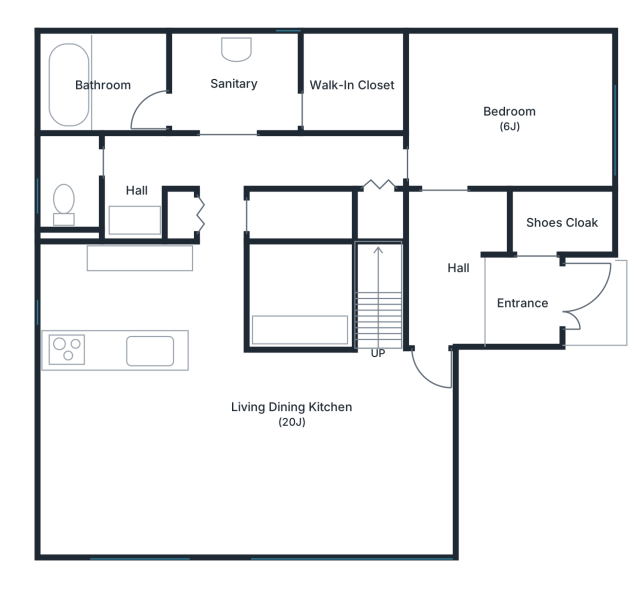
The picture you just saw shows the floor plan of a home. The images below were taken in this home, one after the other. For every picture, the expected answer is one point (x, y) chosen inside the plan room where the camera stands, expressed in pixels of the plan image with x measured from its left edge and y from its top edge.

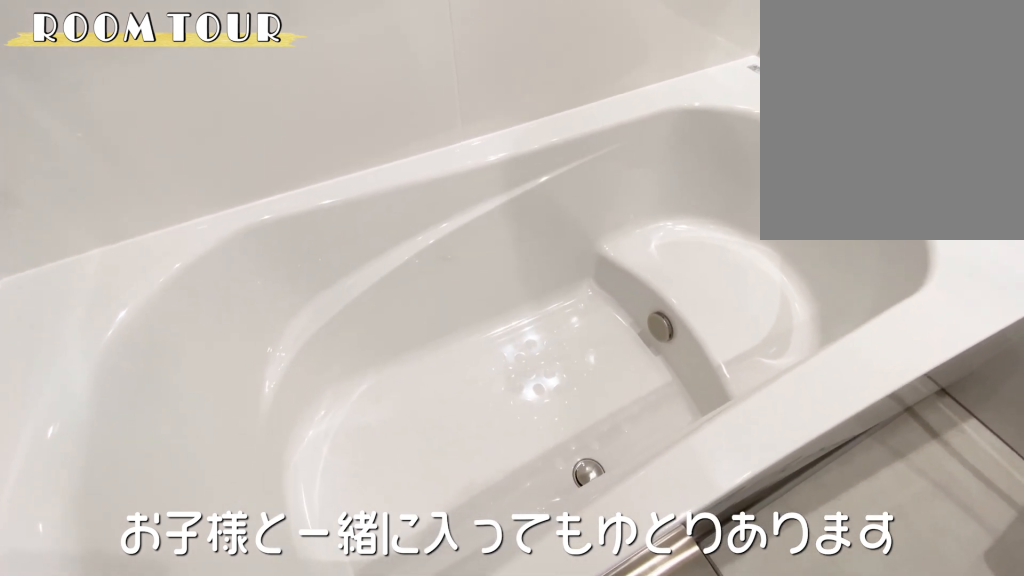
(100, 91)
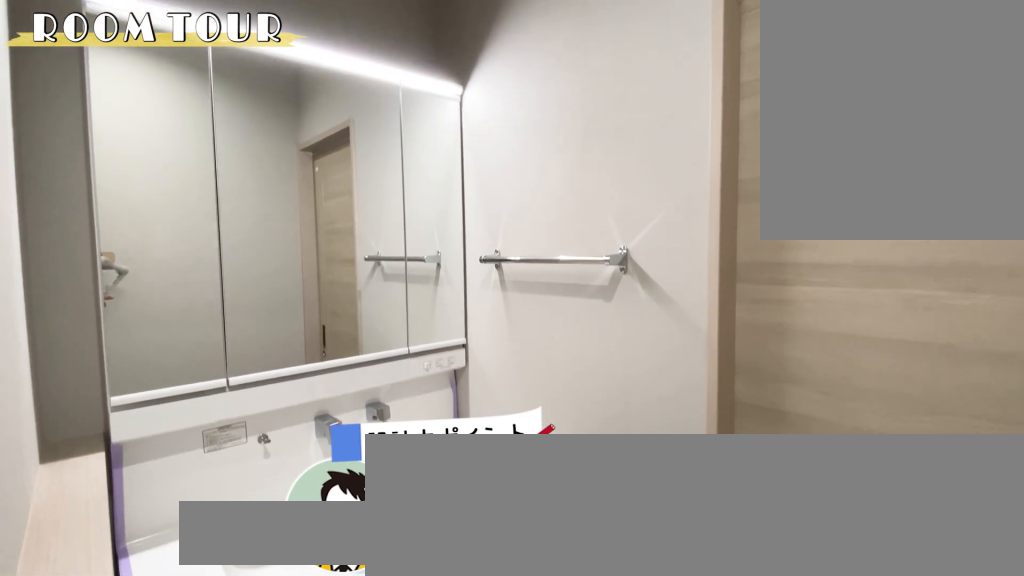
(140, 180)
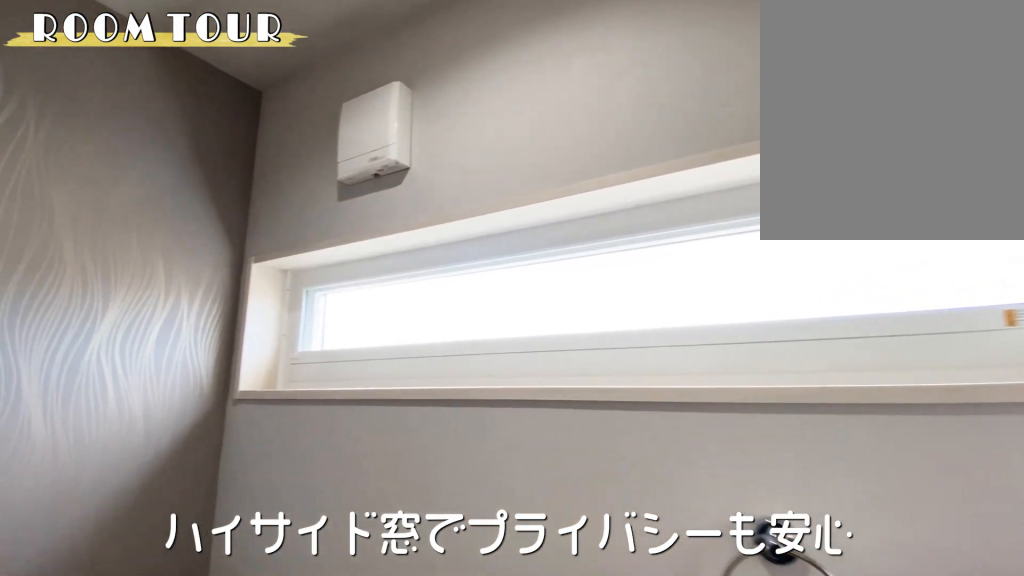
(78, 180)
